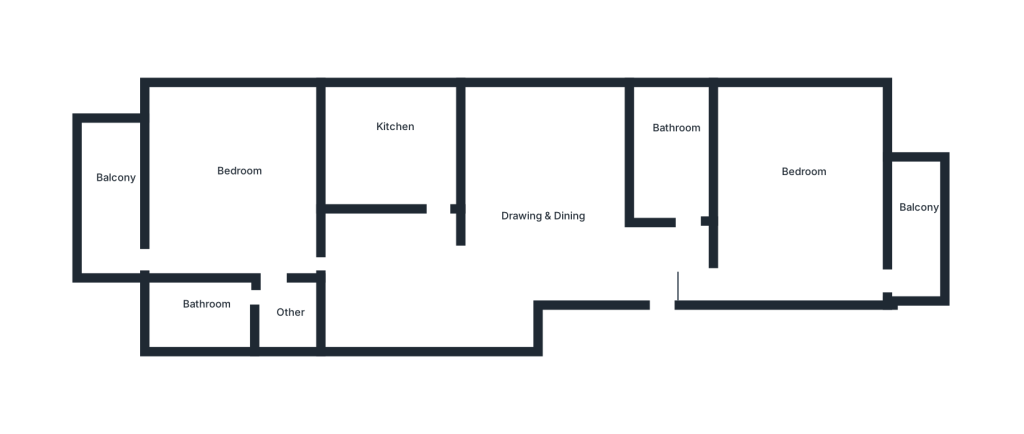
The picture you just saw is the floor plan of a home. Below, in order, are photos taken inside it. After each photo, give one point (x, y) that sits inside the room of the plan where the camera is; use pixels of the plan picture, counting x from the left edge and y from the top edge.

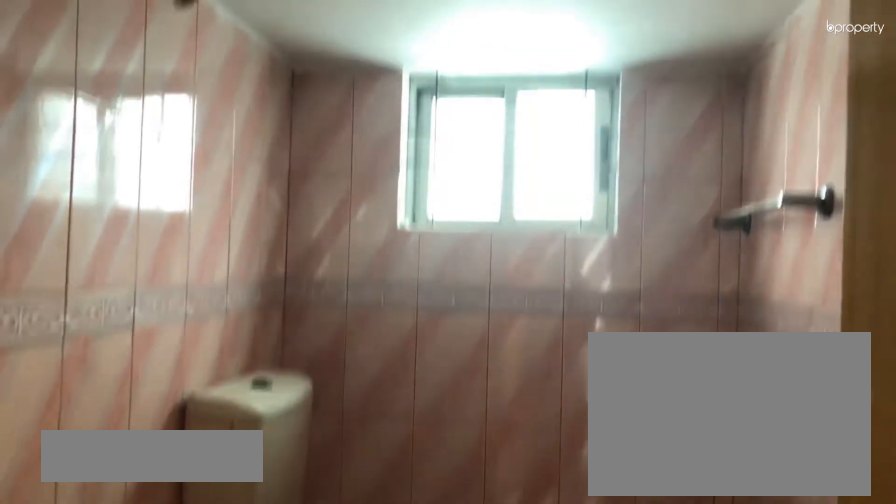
(677, 165)
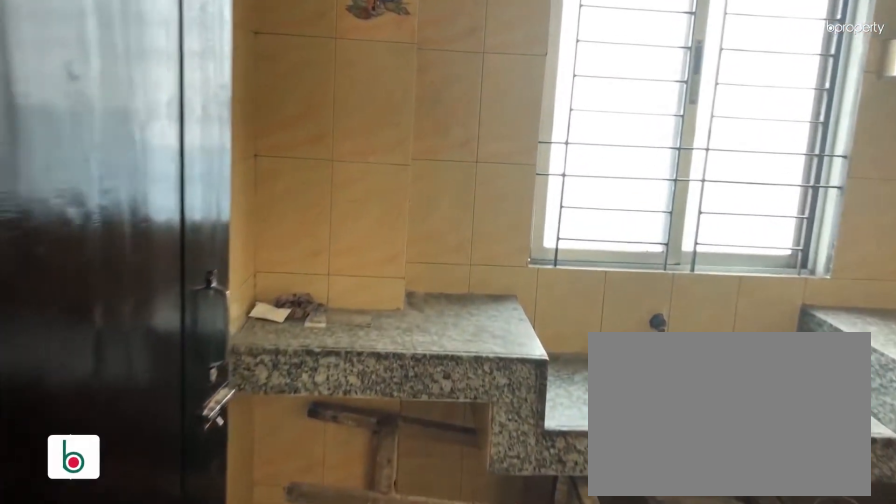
(400, 146)
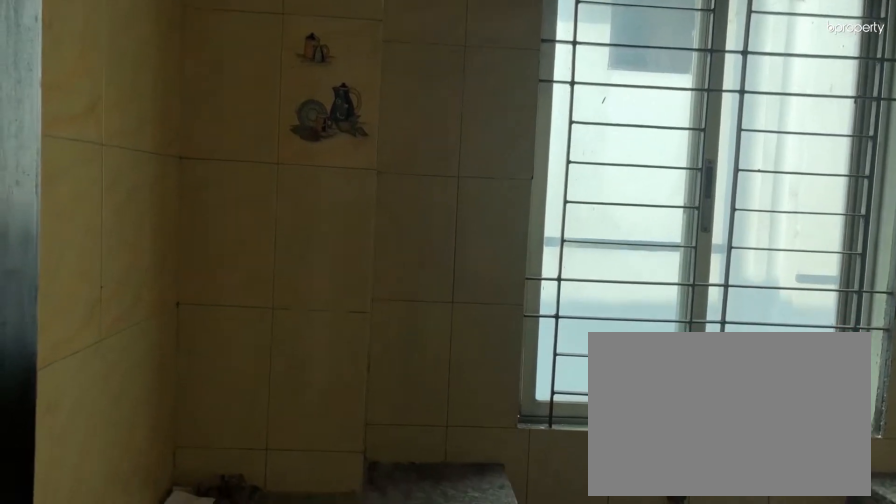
(400, 146)
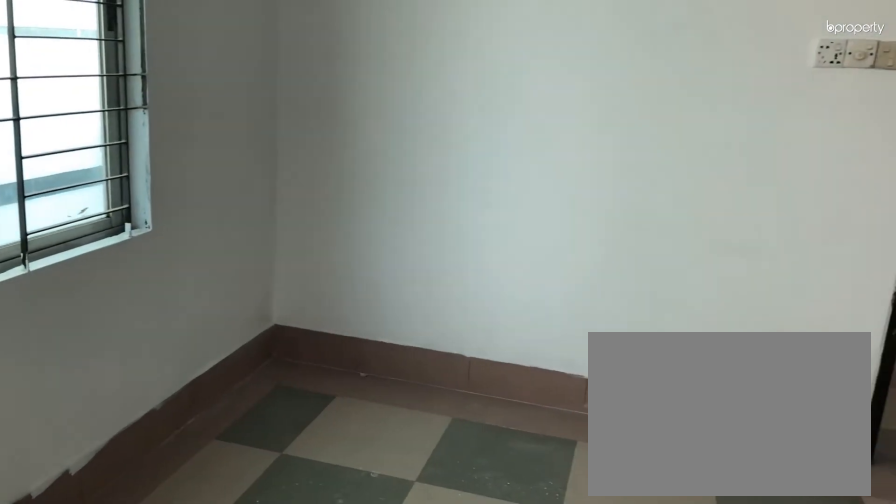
(234, 180)
